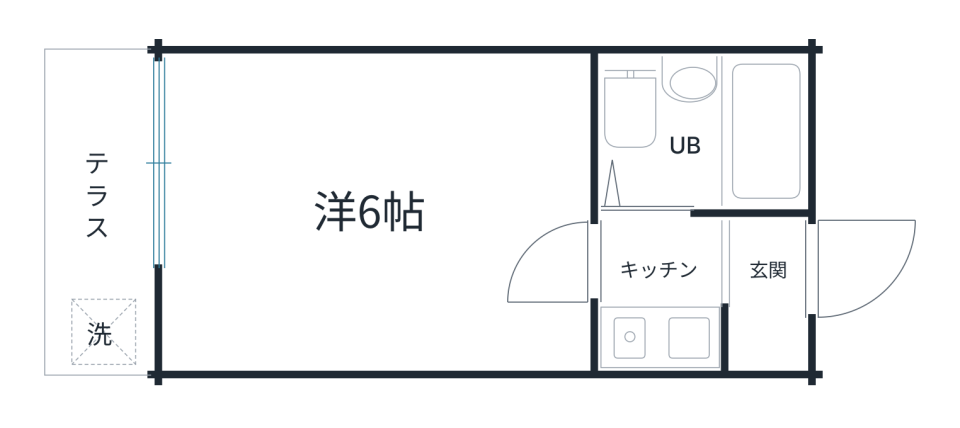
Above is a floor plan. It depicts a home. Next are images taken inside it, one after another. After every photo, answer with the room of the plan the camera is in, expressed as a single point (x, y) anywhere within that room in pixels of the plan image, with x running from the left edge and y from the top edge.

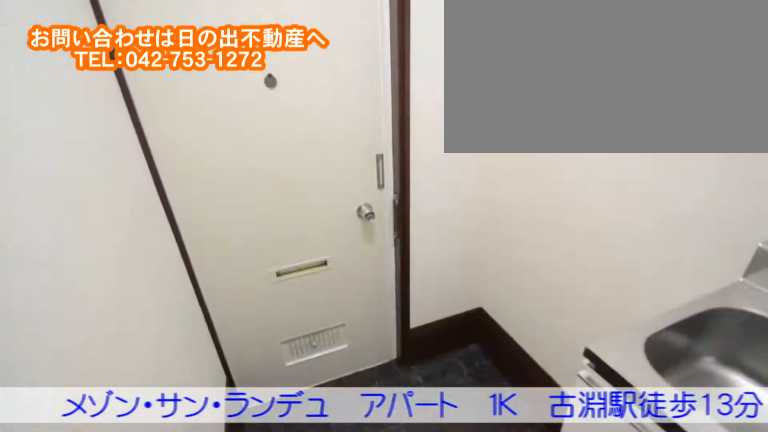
(735, 267)
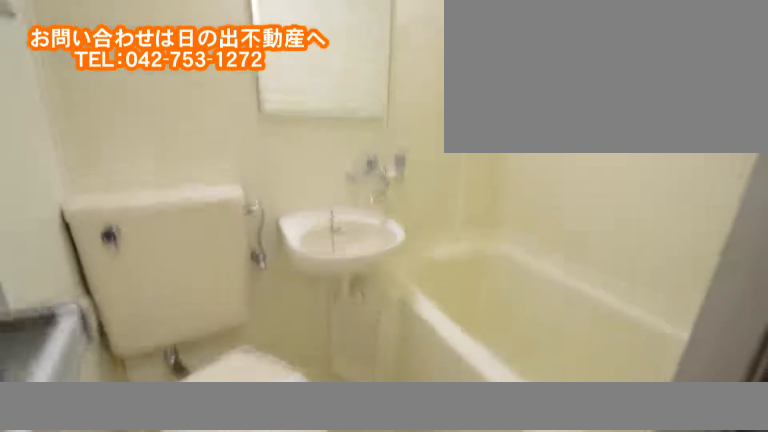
(748, 137)
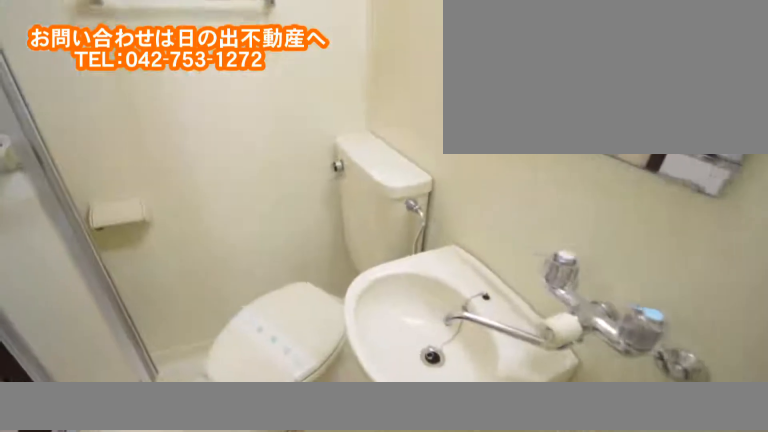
(748, 137)
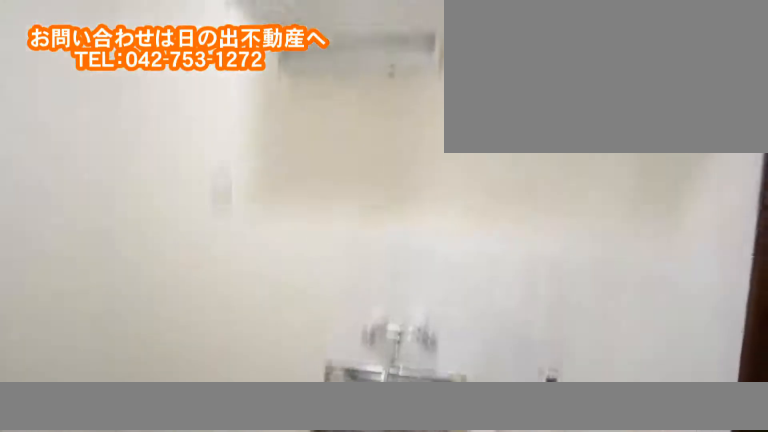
(661, 254)
